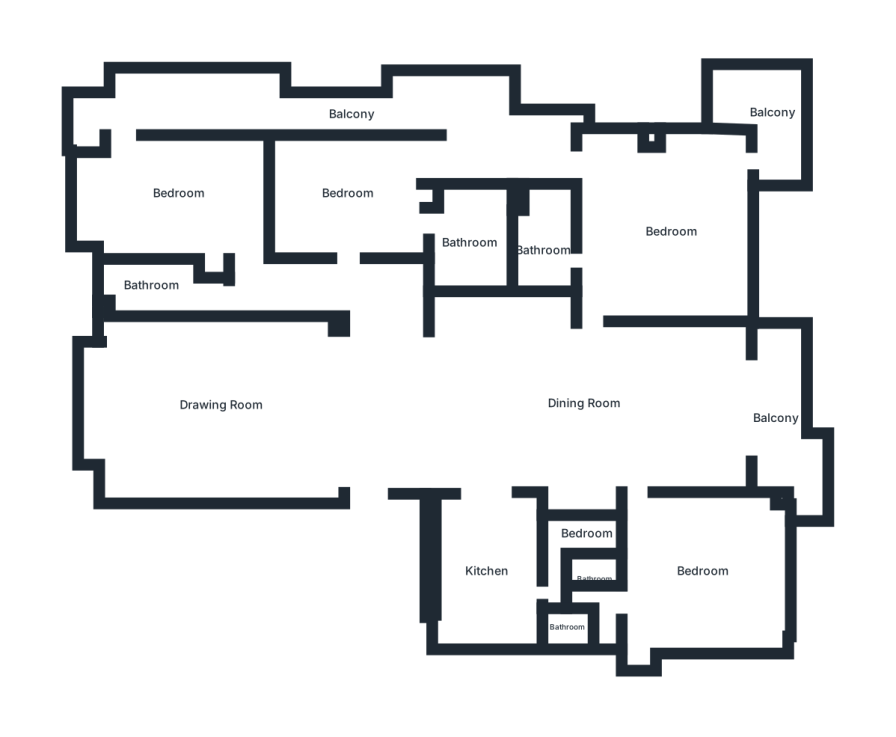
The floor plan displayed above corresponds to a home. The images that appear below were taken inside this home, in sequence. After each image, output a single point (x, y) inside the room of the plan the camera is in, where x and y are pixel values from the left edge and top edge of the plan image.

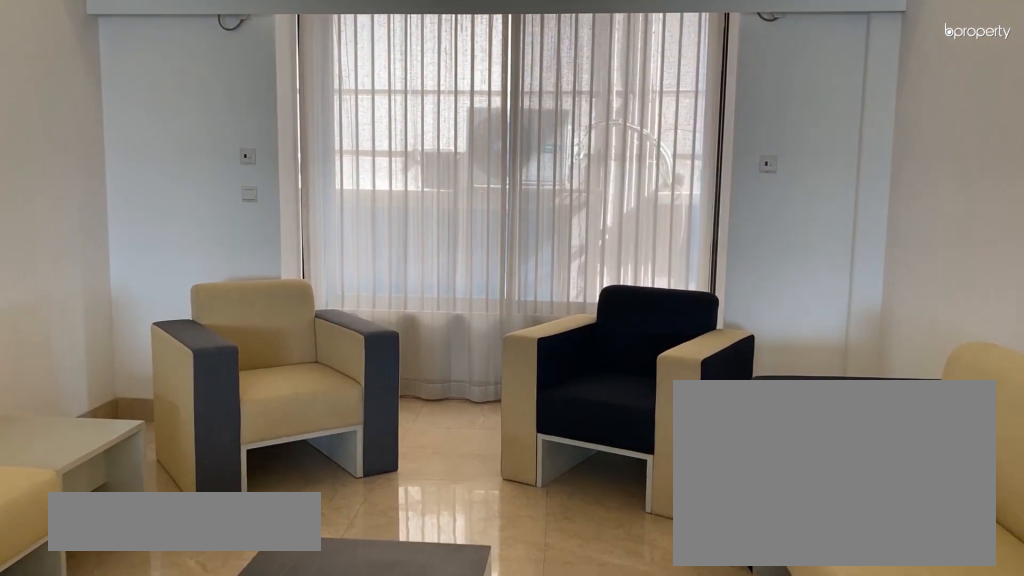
(224, 413)
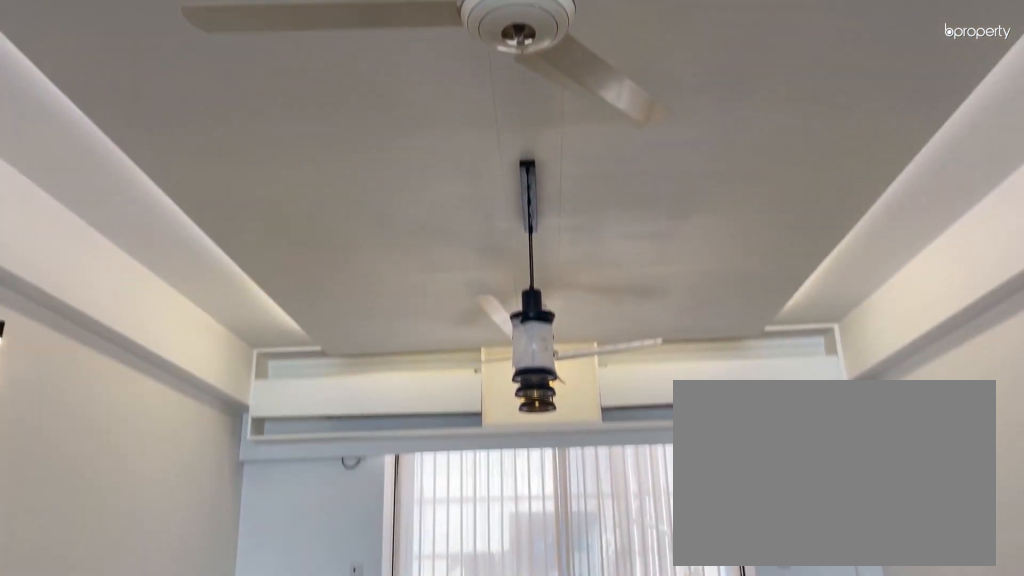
(224, 413)
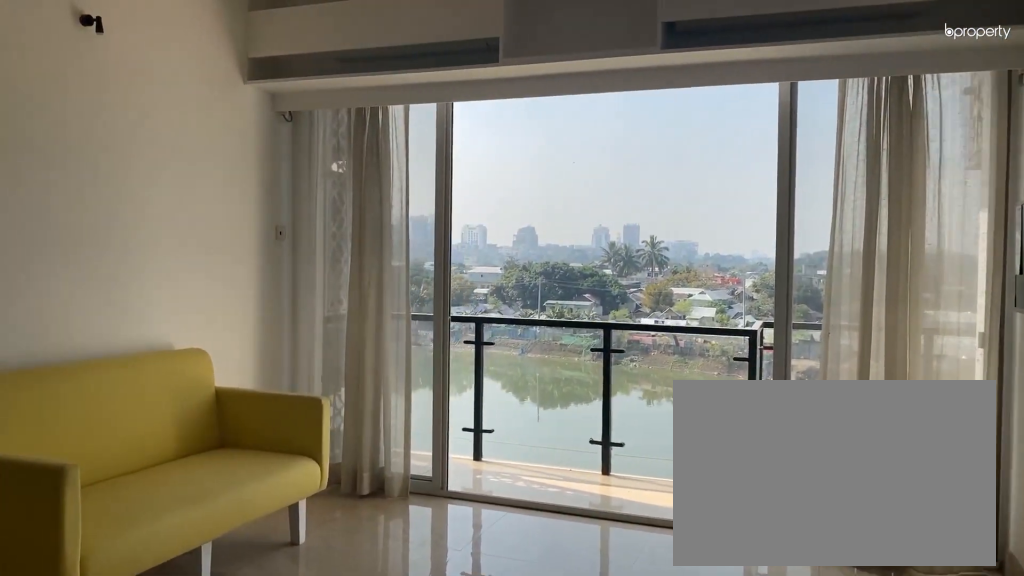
(580, 403)
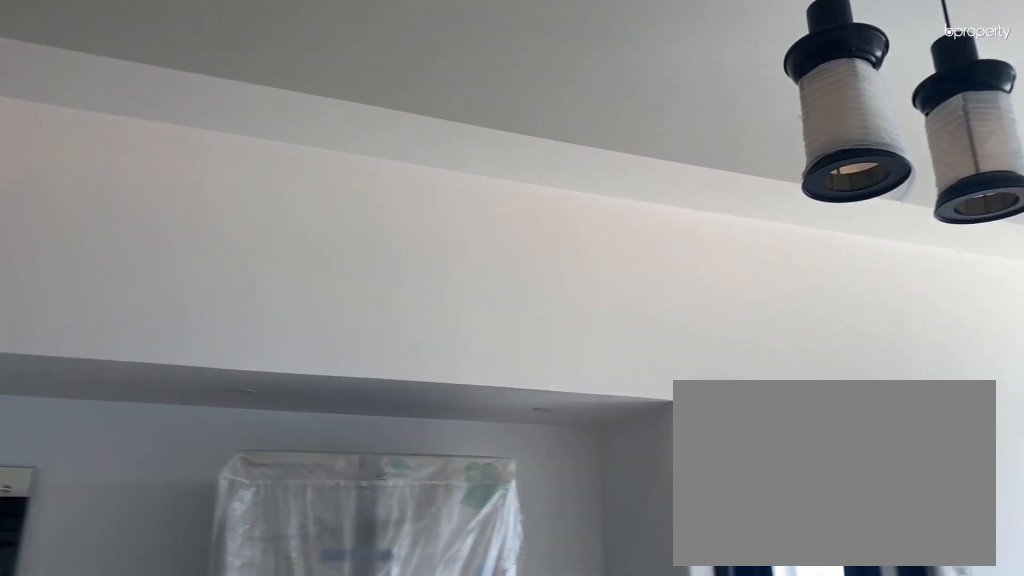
(580, 403)
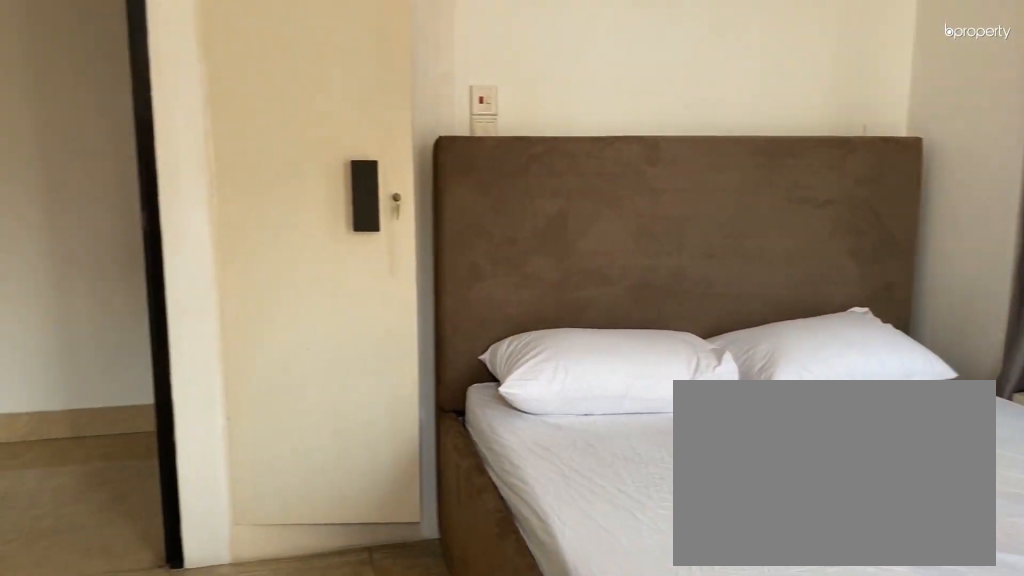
(177, 197)
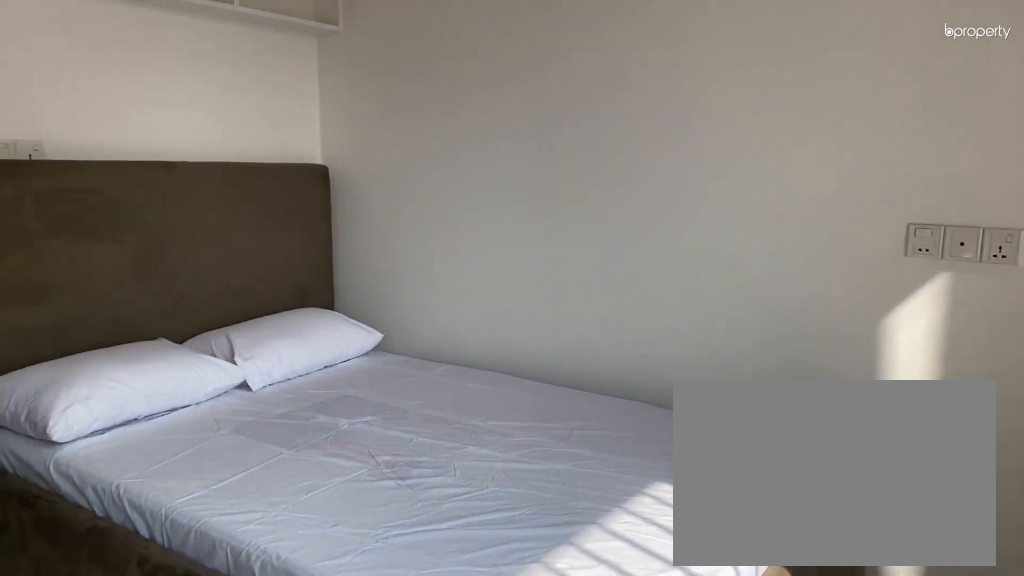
(345, 192)
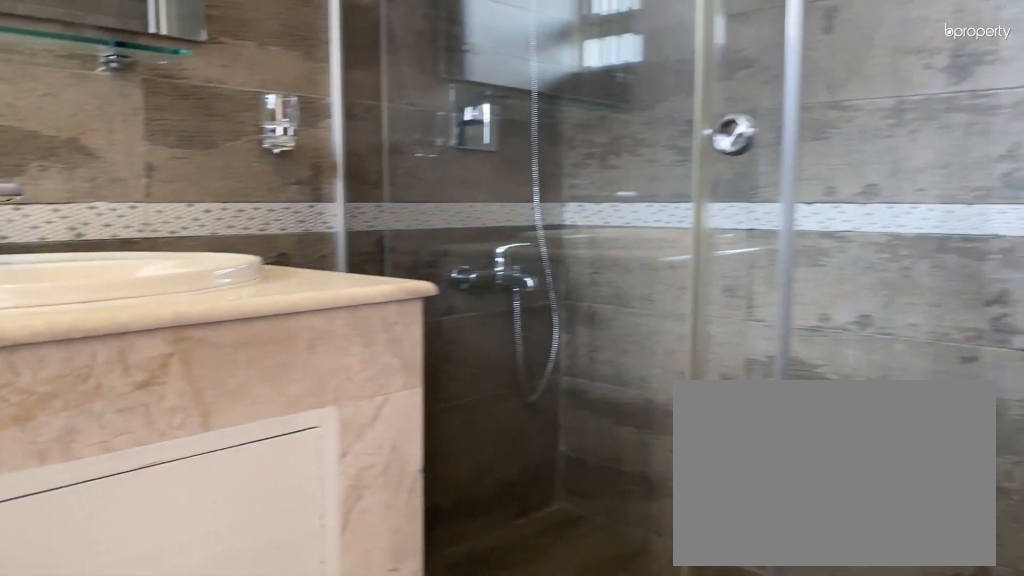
(467, 243)
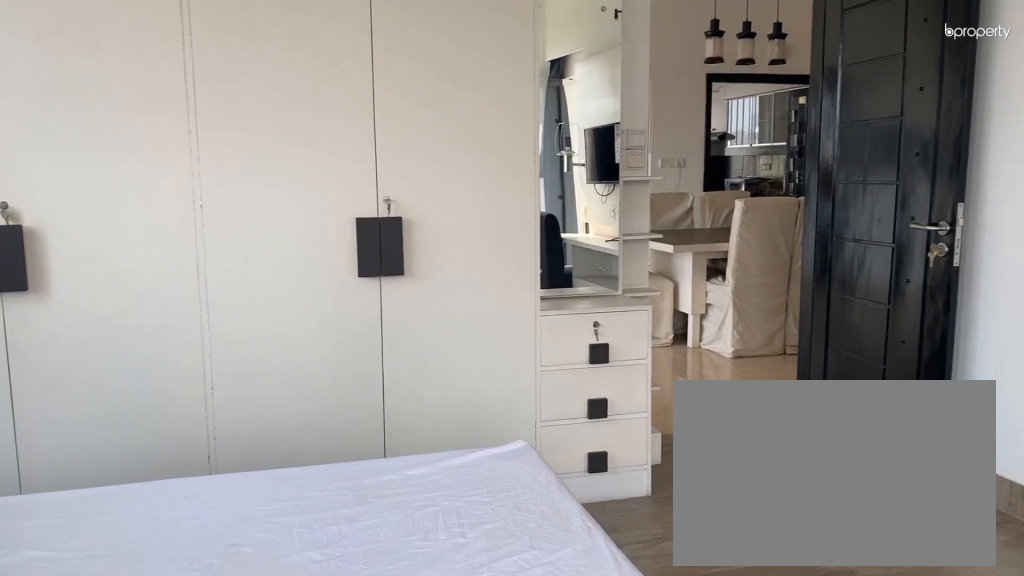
(660, 234)
